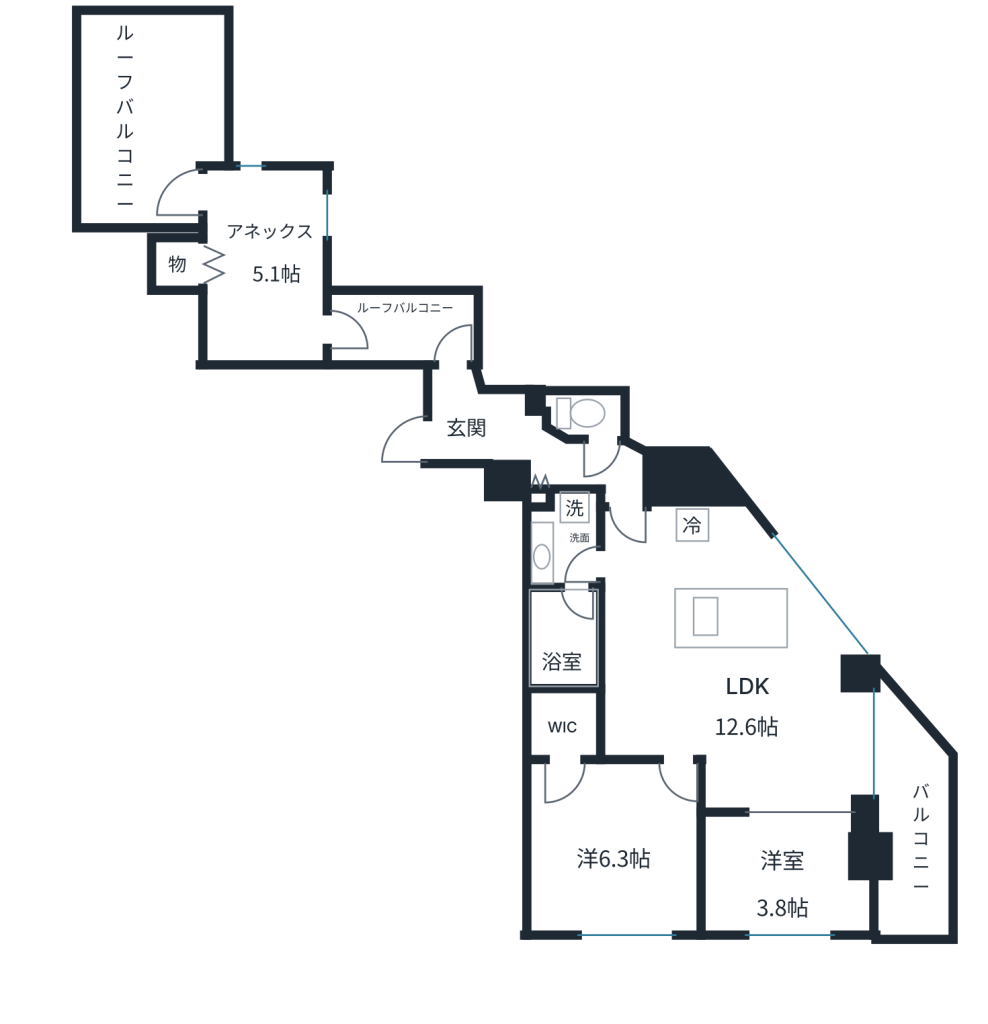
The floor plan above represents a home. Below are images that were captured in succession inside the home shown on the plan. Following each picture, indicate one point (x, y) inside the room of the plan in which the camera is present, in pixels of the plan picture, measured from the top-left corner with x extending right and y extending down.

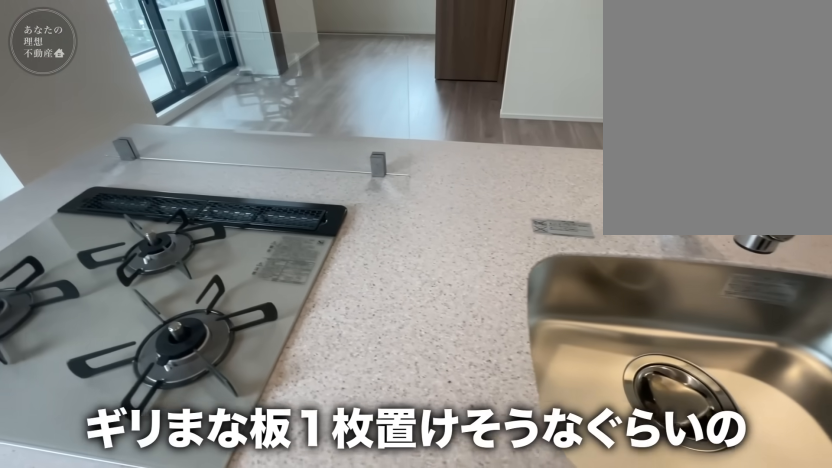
(723, 542)
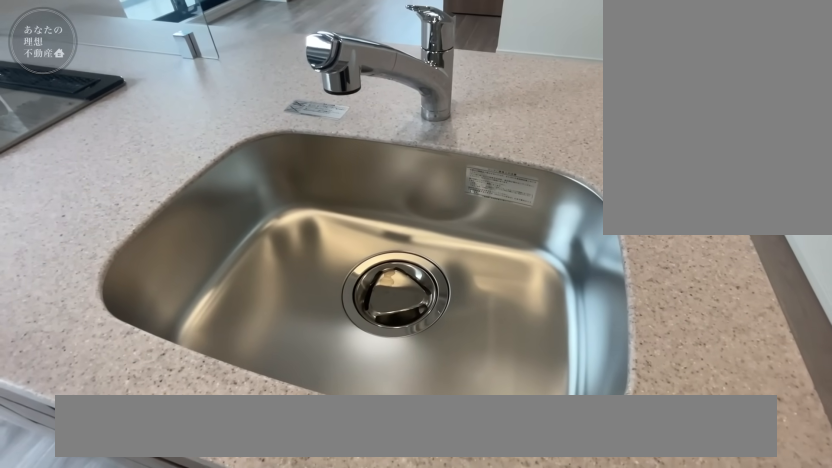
(723, 542)
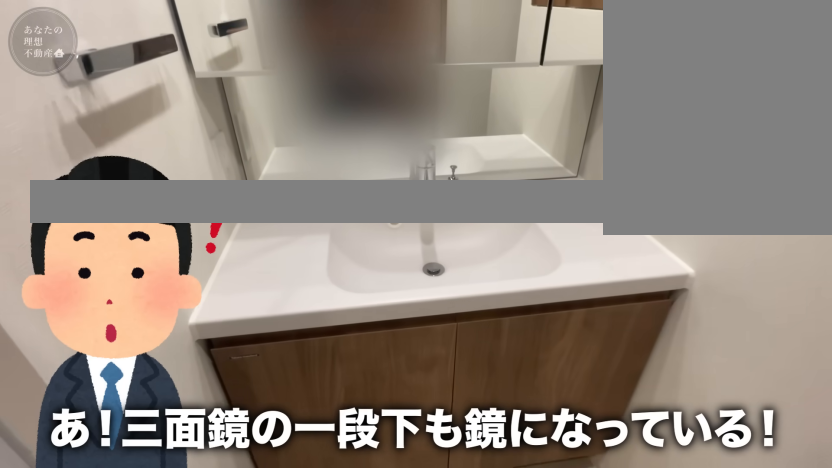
(573, 548)
